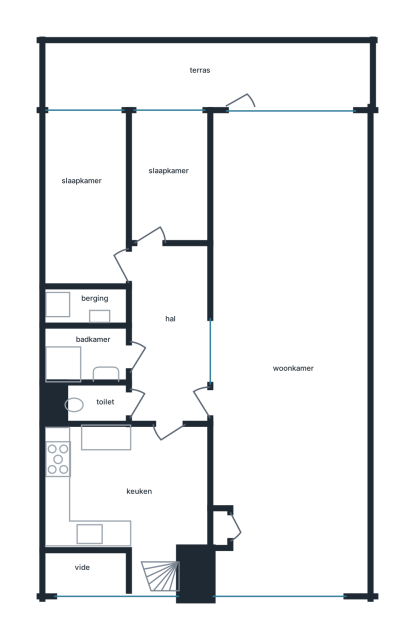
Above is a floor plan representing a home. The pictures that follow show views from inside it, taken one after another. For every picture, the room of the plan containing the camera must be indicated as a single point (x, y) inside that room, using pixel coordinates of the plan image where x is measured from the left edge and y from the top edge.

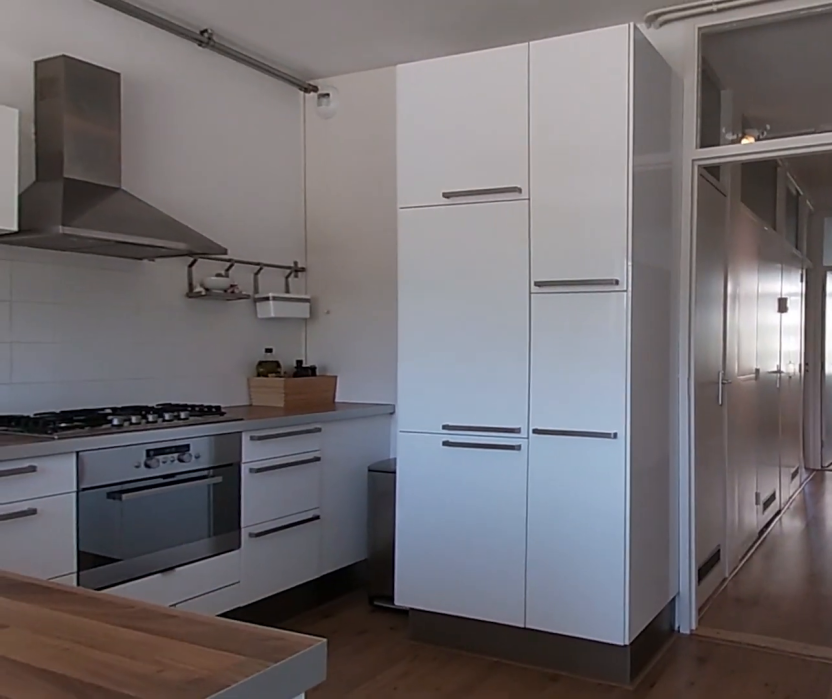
(128, 490)
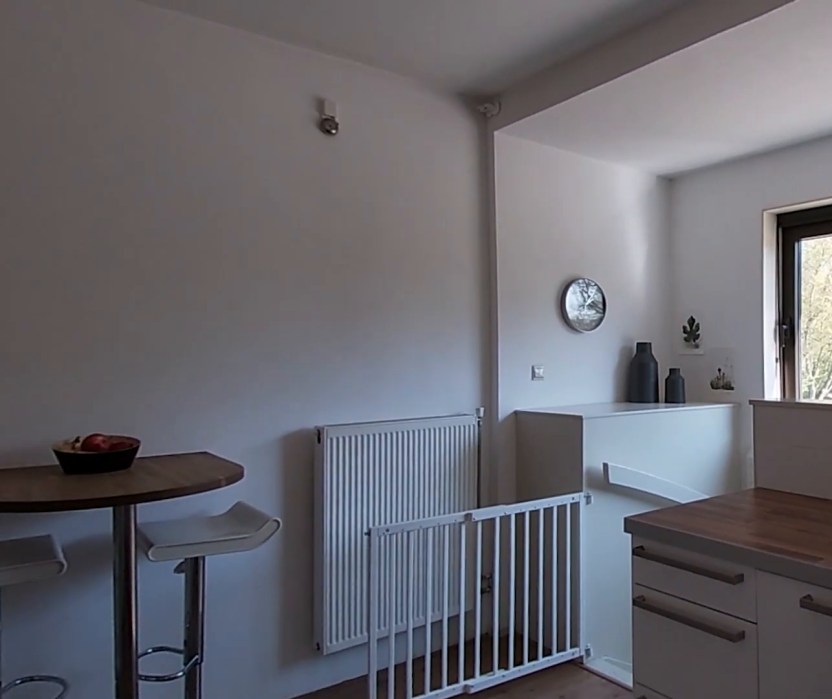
(128, 490)
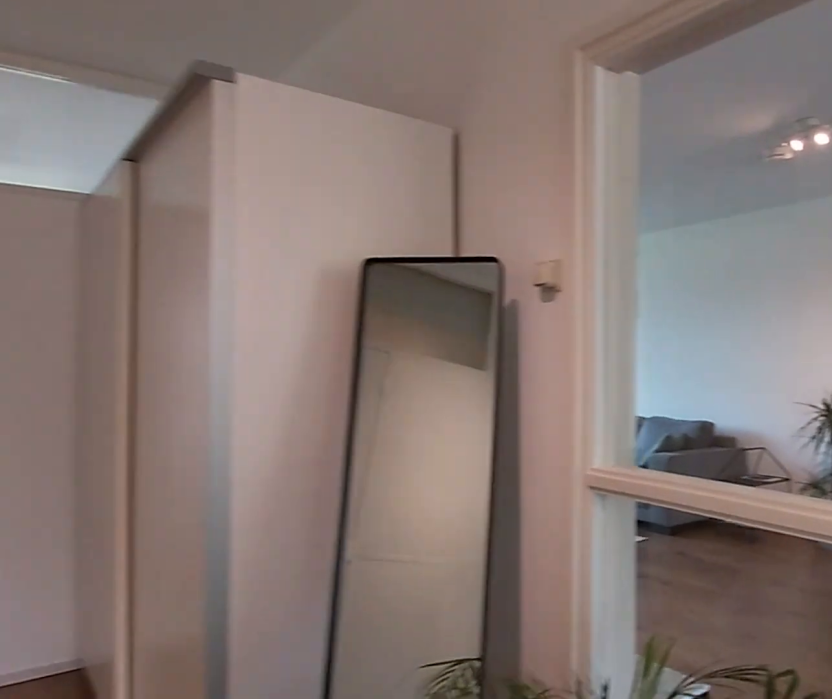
(169, 334)
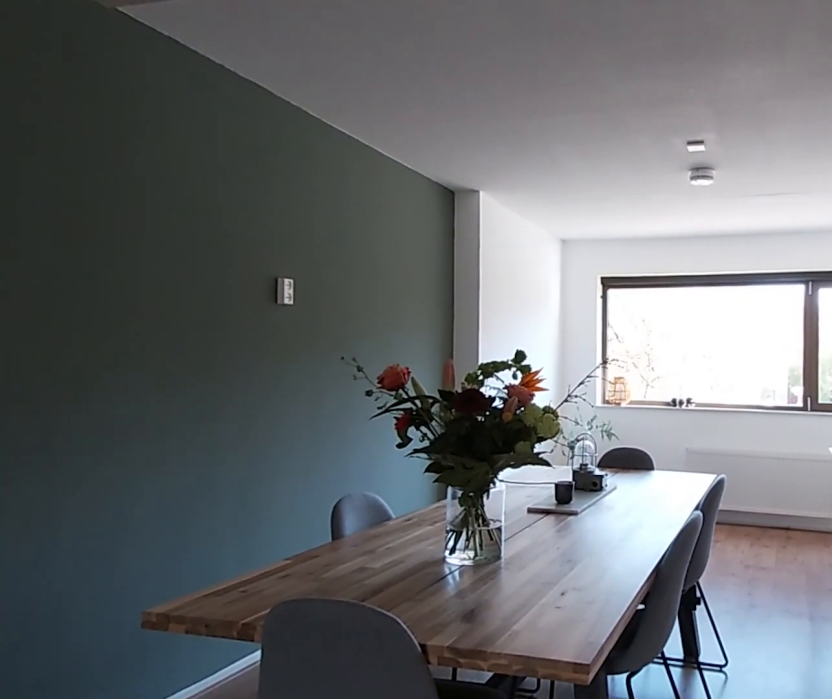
(299, 233)
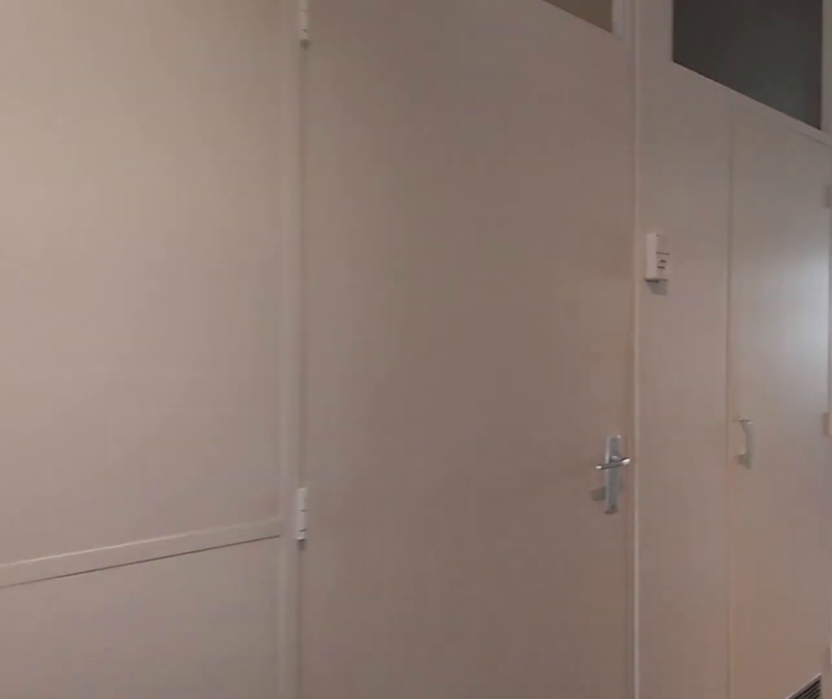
(169, 335)
